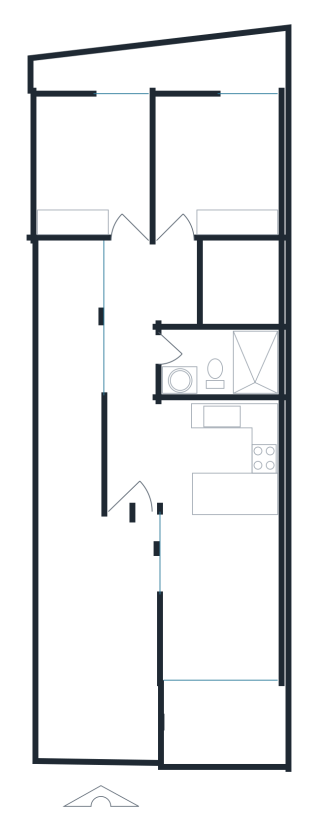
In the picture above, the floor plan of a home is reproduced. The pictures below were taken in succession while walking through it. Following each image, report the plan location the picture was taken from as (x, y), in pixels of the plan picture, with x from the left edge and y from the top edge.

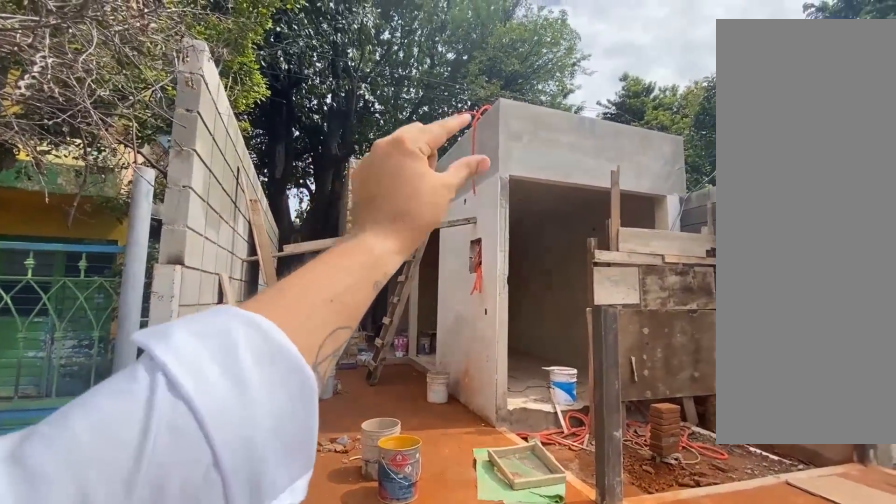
(45, 787)
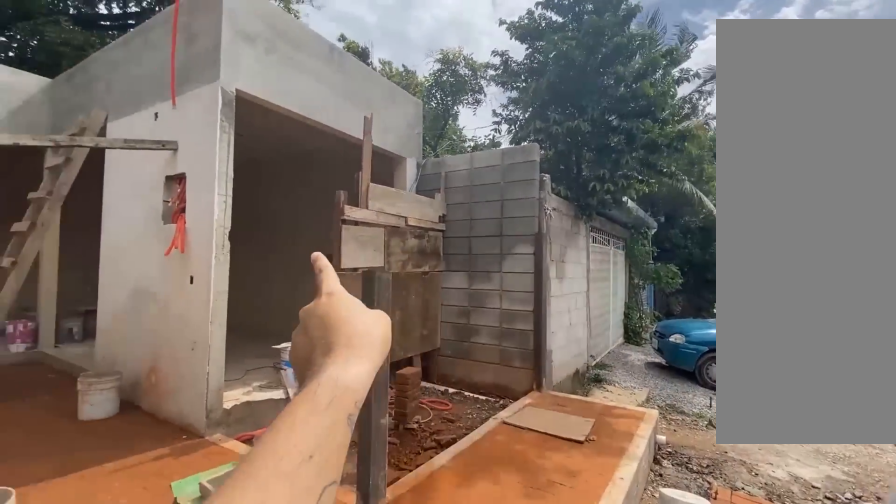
(56, 755)
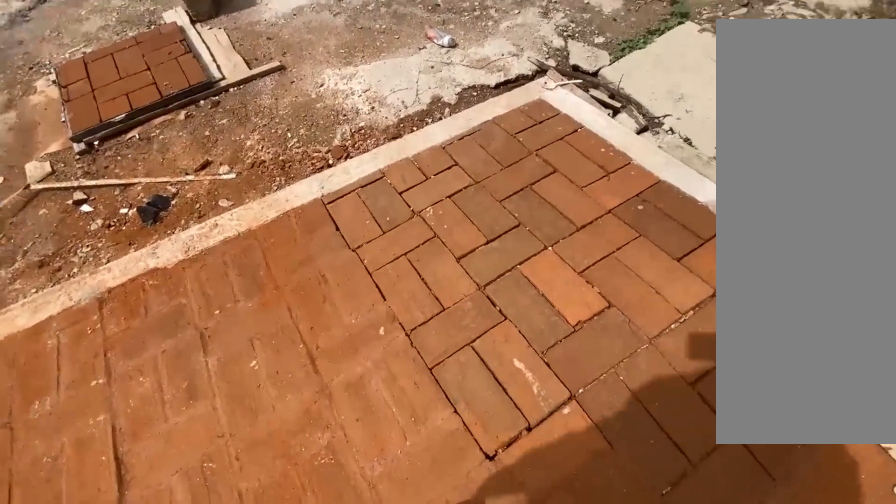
(97, 711)
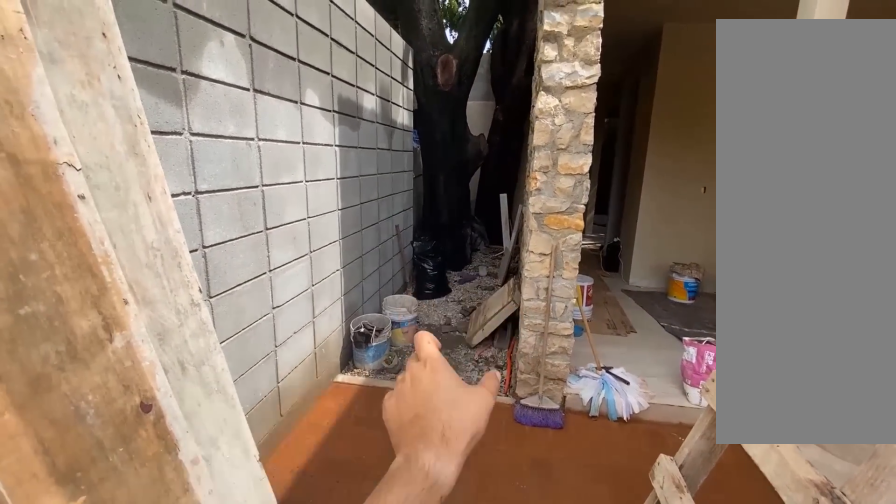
(97, 602)
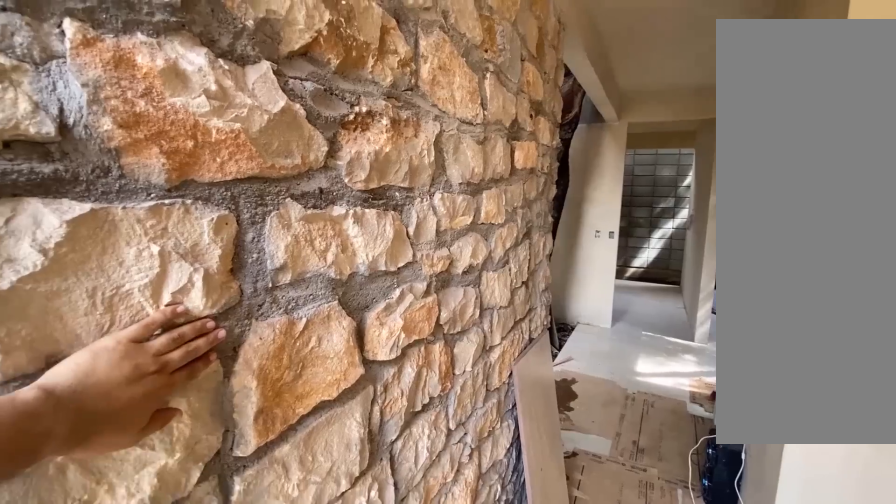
(129, 483)
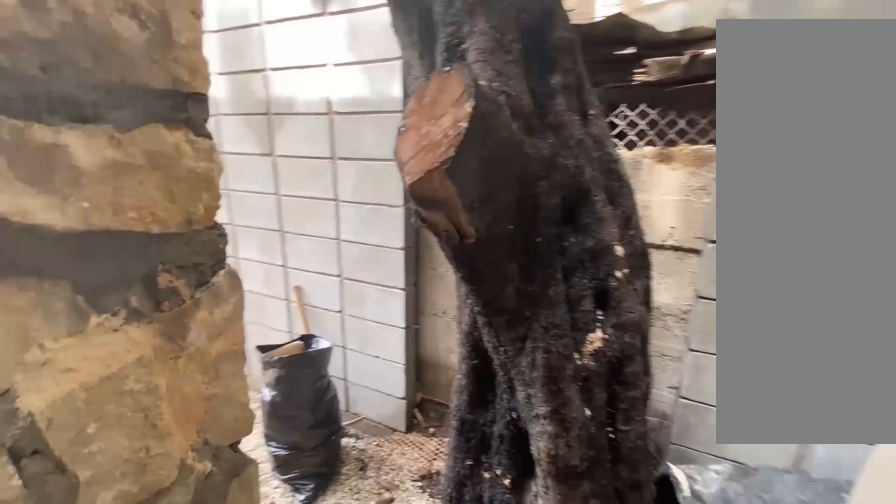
(129, 483)
